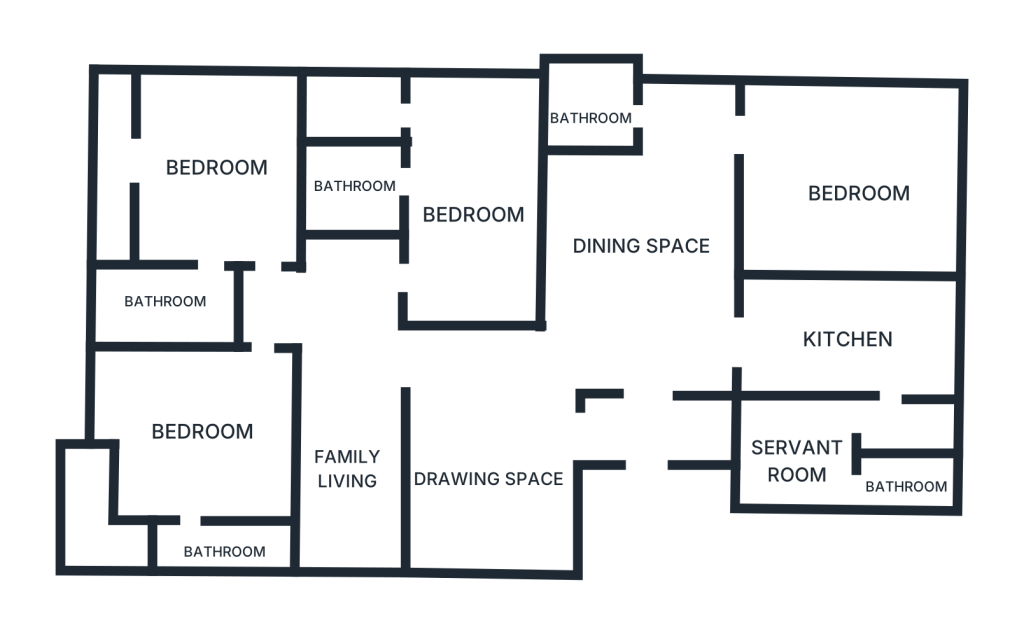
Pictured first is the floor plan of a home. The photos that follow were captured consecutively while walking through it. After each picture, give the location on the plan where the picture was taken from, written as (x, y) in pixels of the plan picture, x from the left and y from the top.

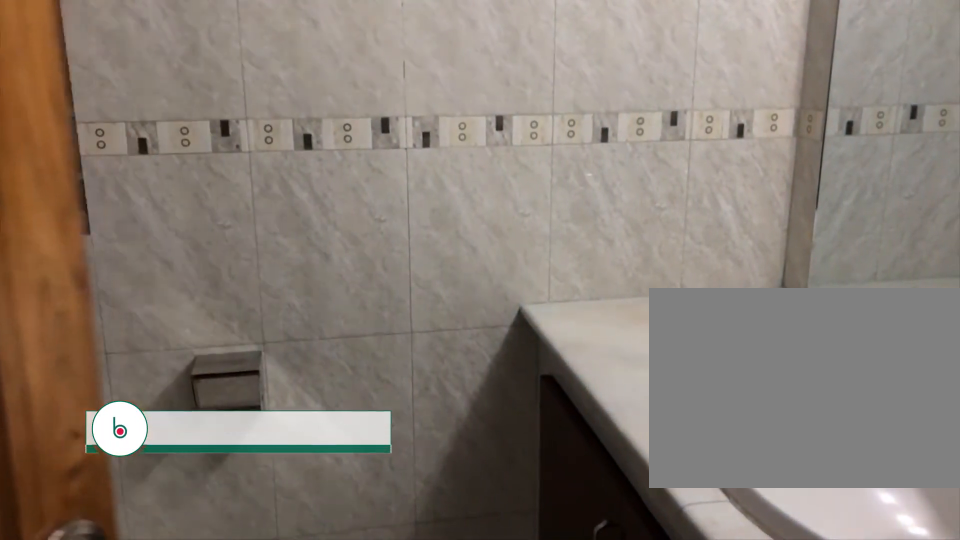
(192, 535)
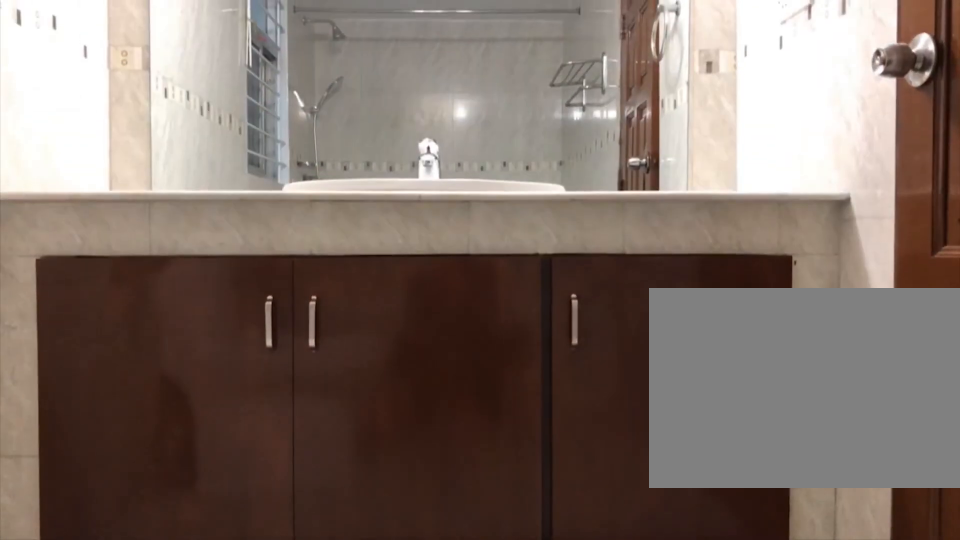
(190, 535)
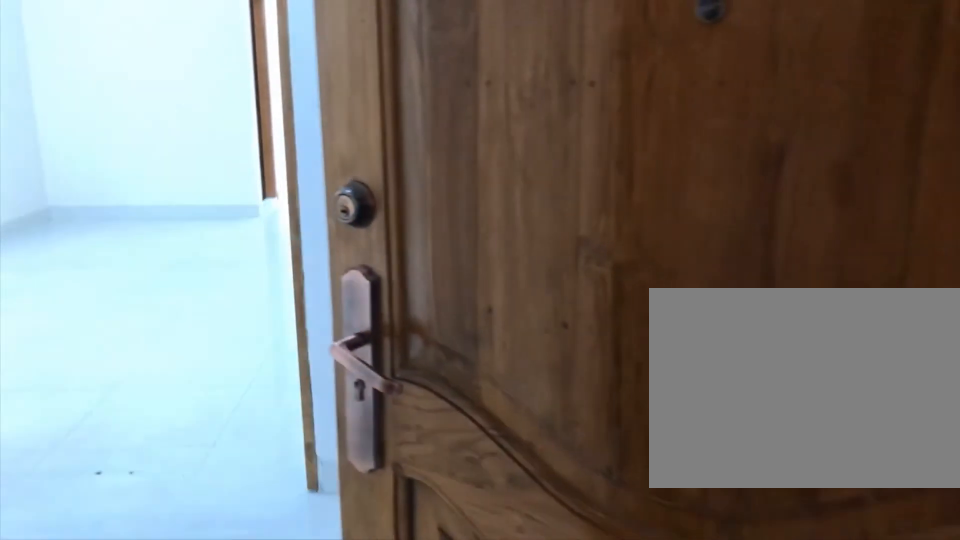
(682, 440)
